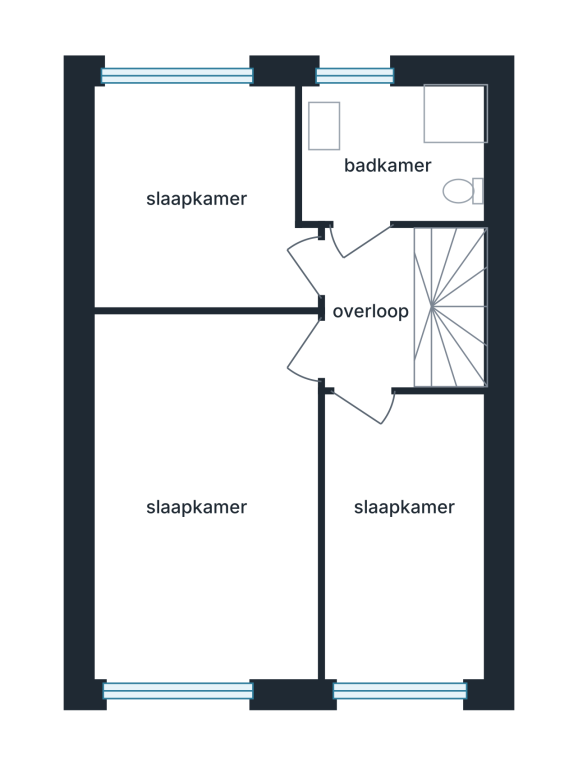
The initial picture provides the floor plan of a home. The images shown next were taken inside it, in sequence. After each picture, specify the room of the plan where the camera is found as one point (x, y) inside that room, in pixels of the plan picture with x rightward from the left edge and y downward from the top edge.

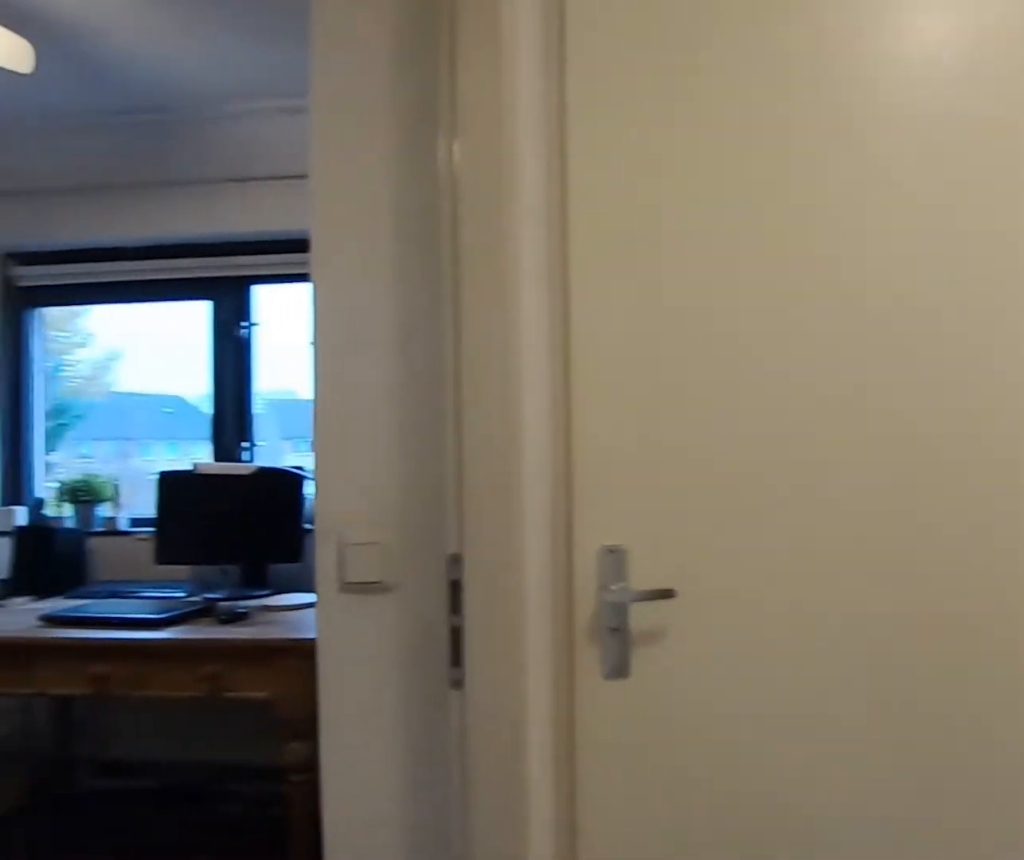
(368, 307)
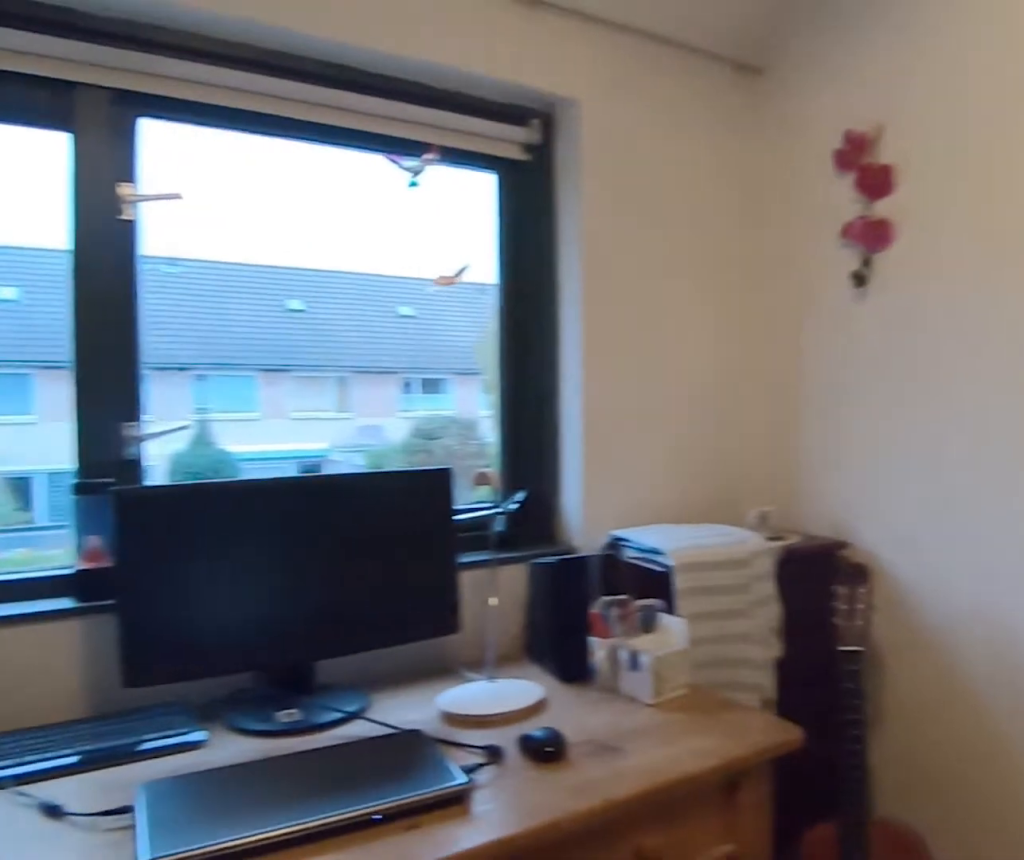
(197, 197)
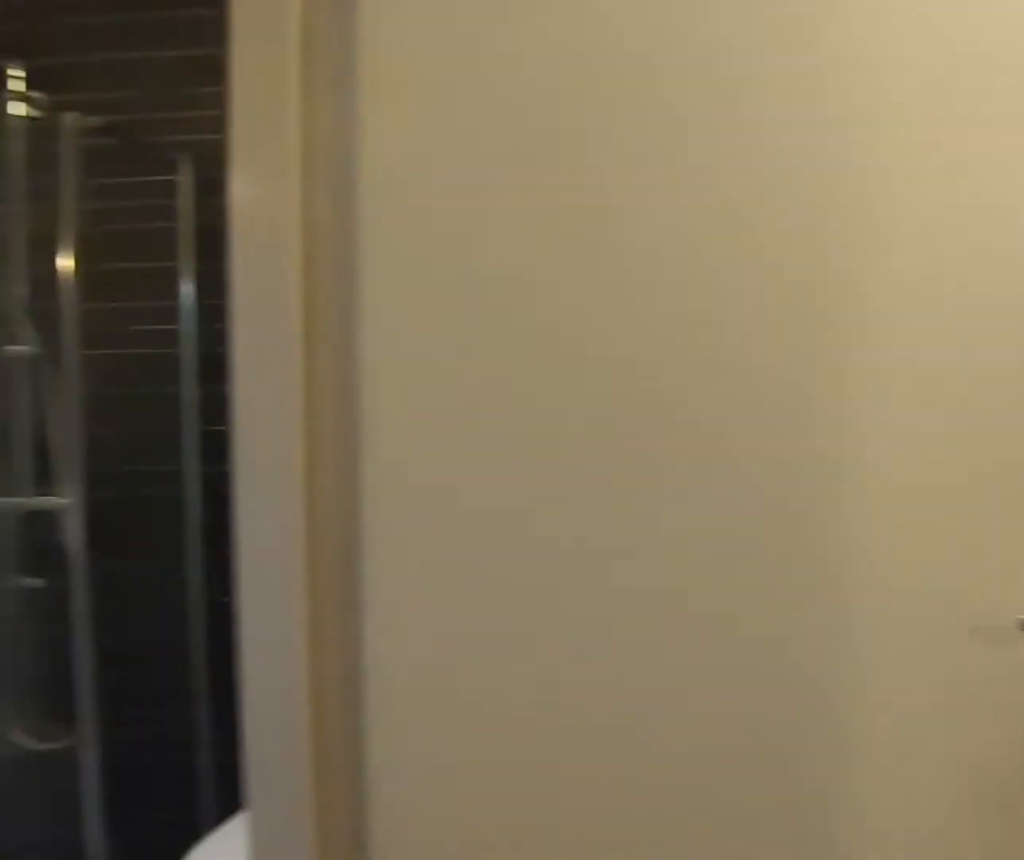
(368, 307)
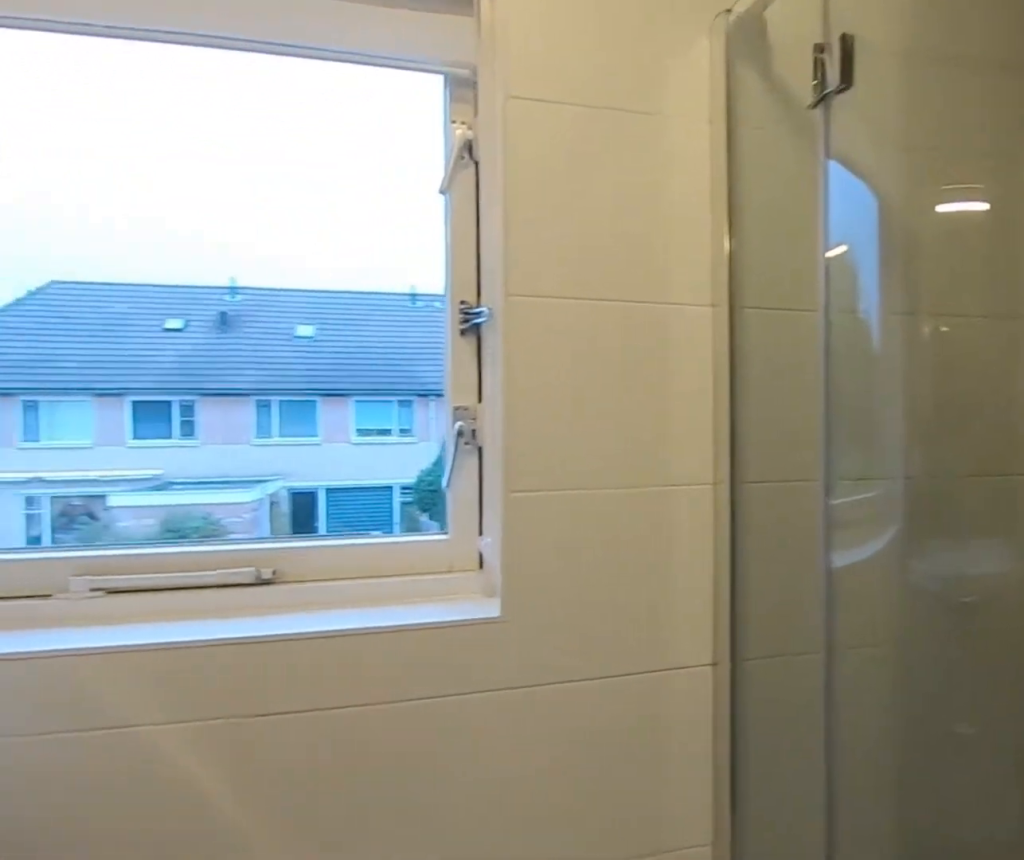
(393, 151)
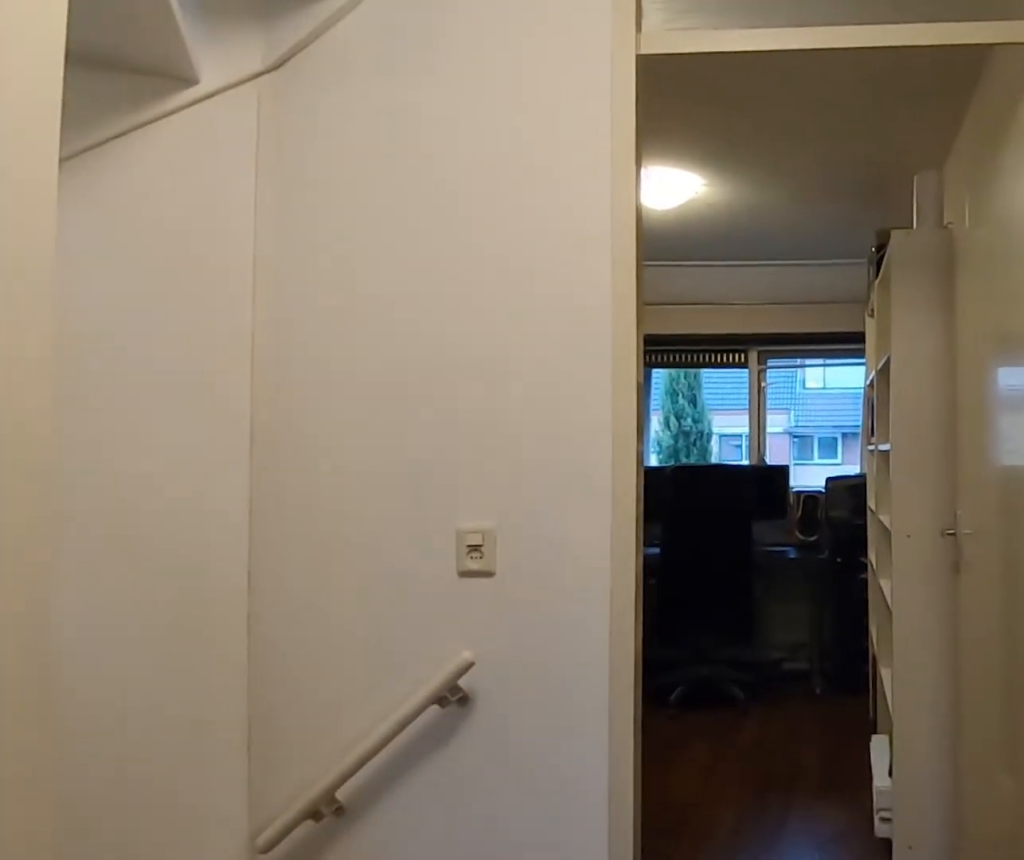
(368, 307)
